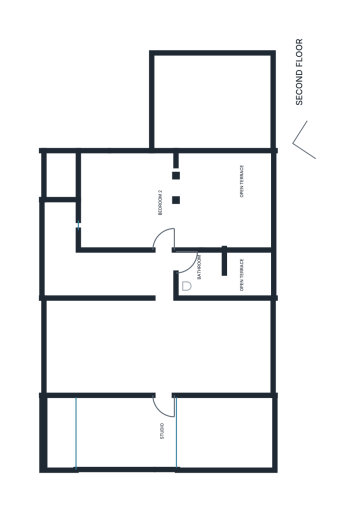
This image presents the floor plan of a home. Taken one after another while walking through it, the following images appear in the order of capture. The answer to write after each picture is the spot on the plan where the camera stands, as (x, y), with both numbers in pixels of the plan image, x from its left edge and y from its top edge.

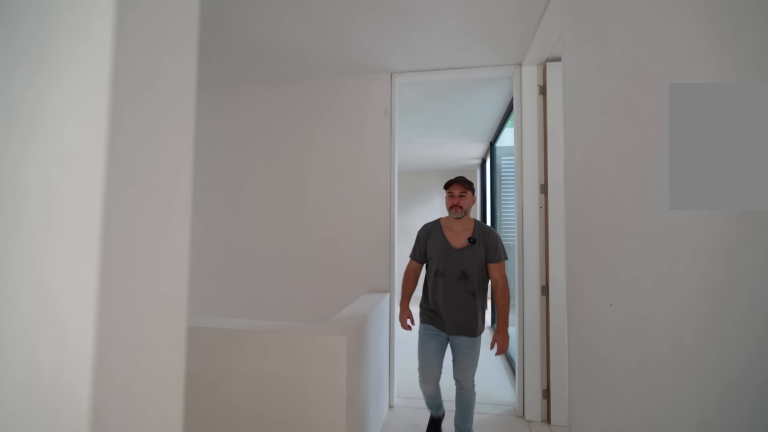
(159, 301)
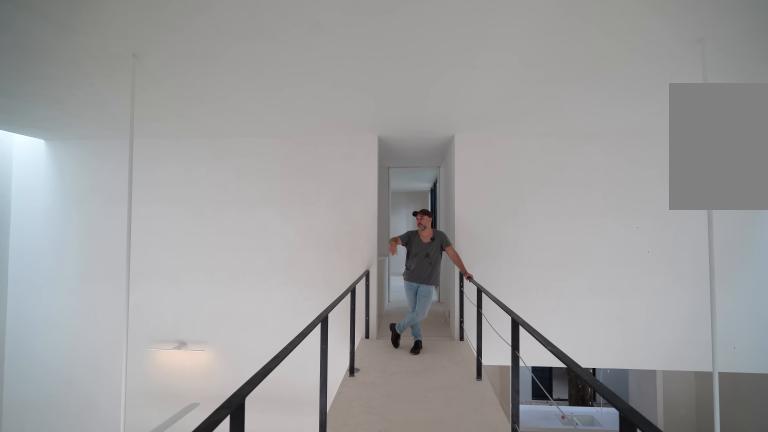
(158, 365)
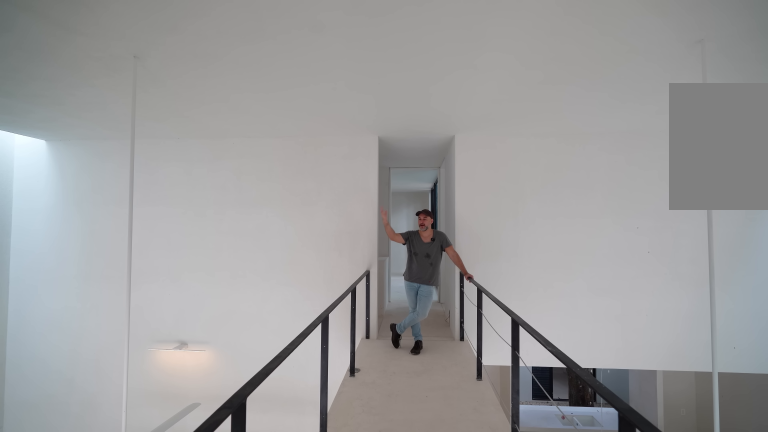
(158, 365)
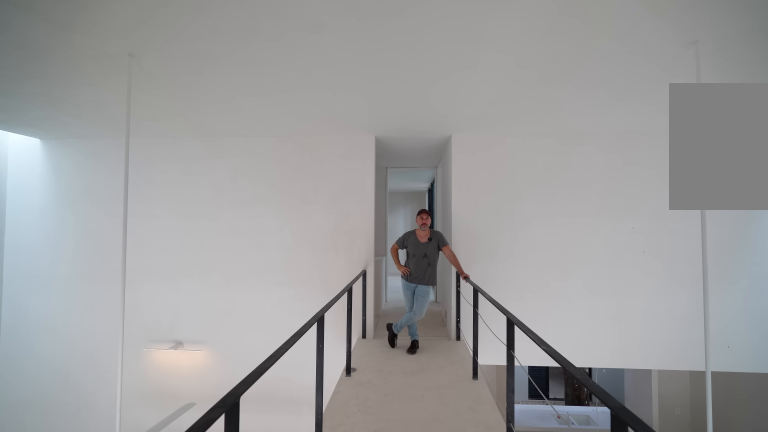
(158, 363)
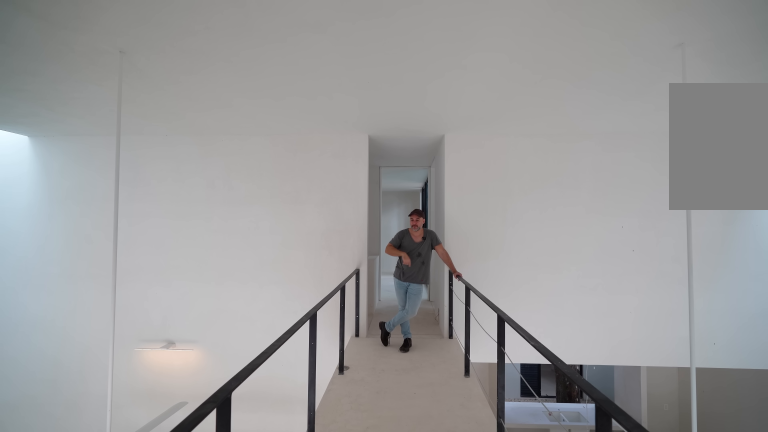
(158, 363)
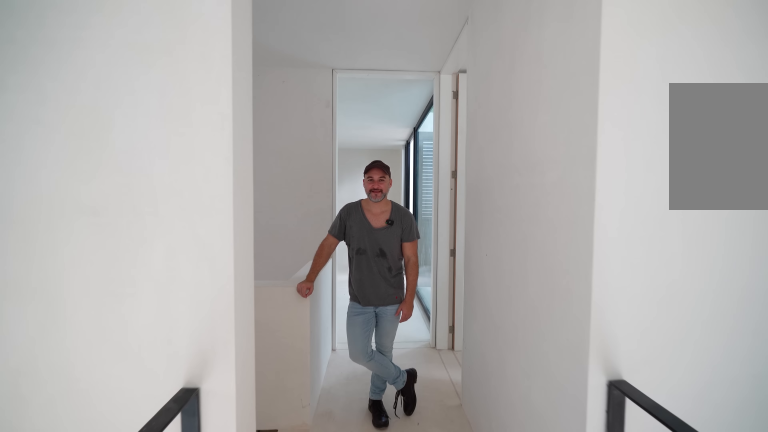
(163, 303)
